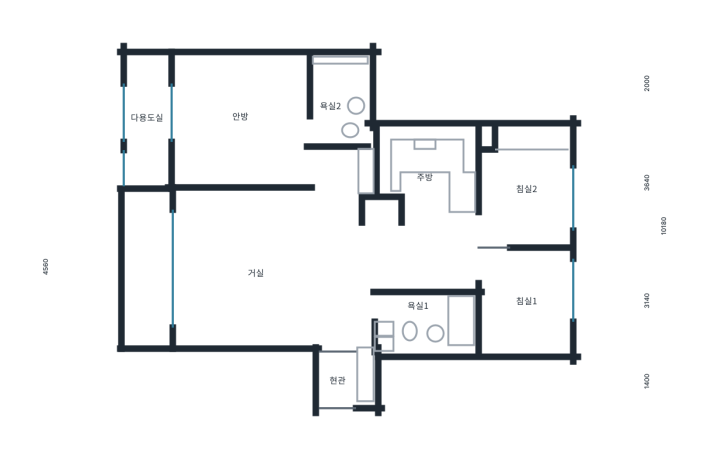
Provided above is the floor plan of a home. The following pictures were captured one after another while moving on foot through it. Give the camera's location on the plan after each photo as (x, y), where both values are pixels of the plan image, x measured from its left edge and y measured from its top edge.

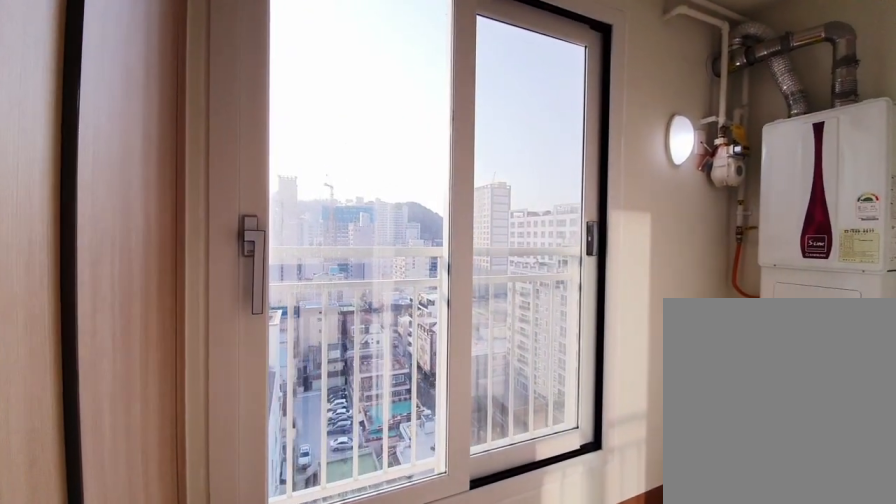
(166, 136)
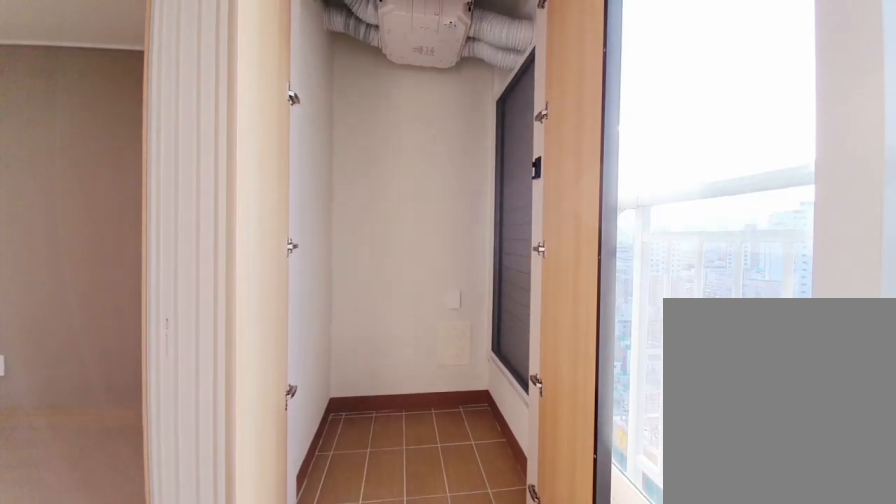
(164, 137)
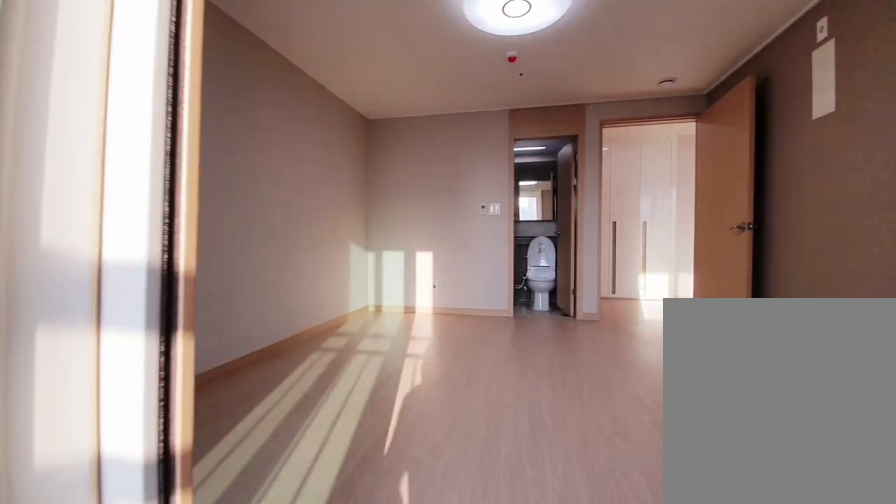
(166, 136)
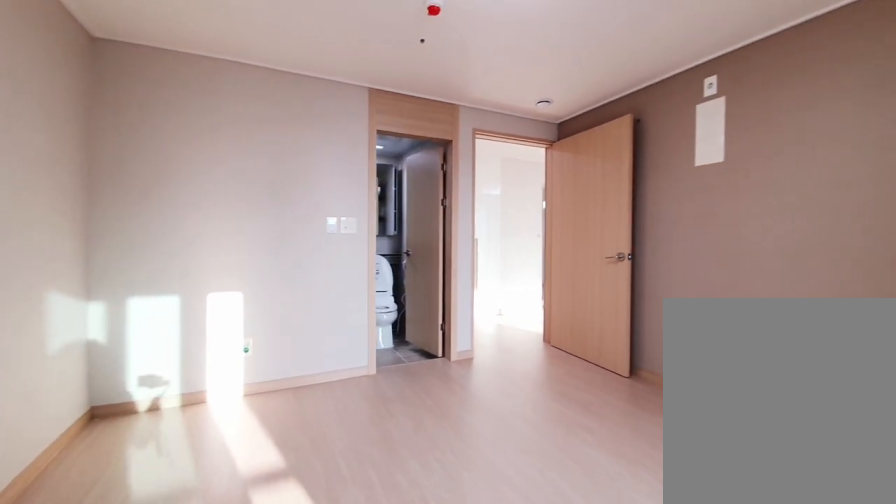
(230, 147)
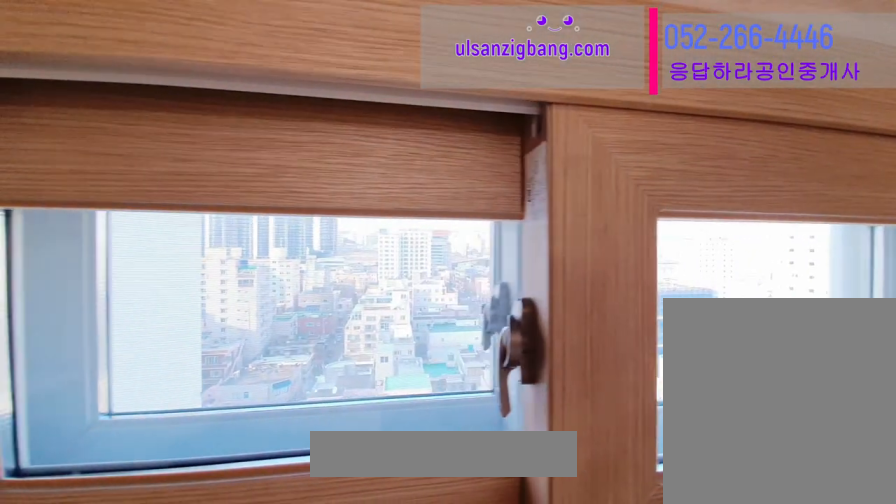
(429, 185)
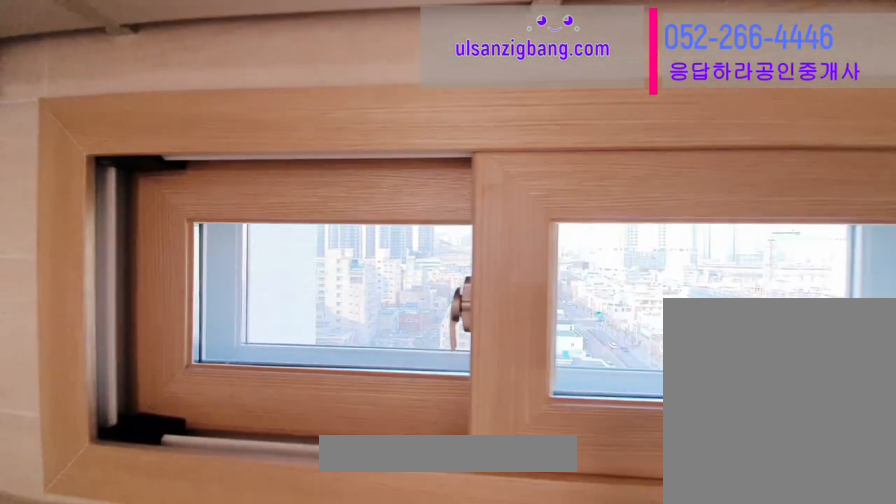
(431, 185)
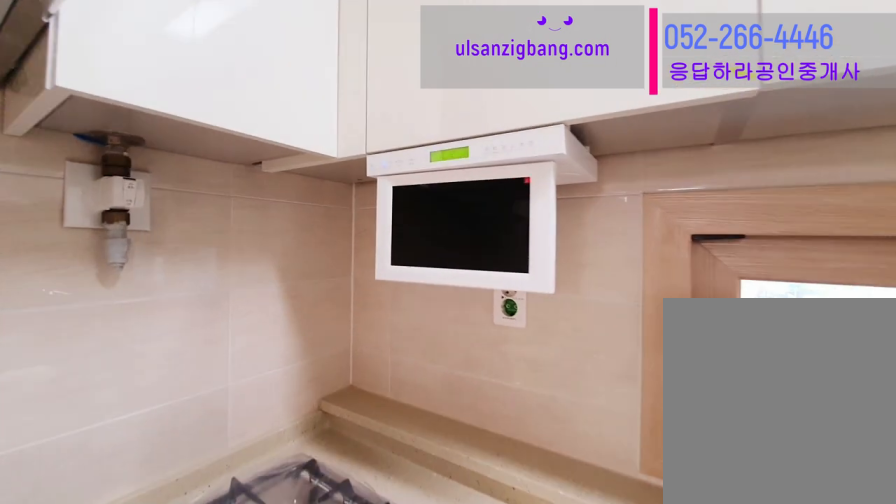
(429, 185)
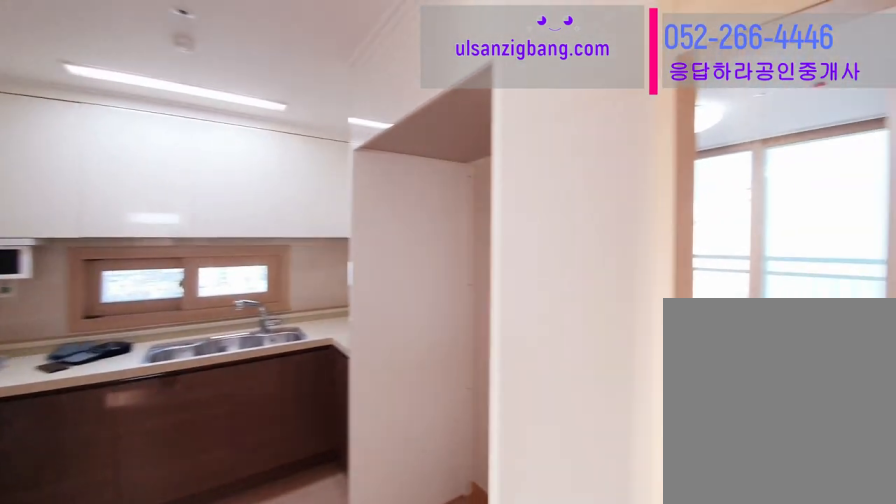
(430, 185)
